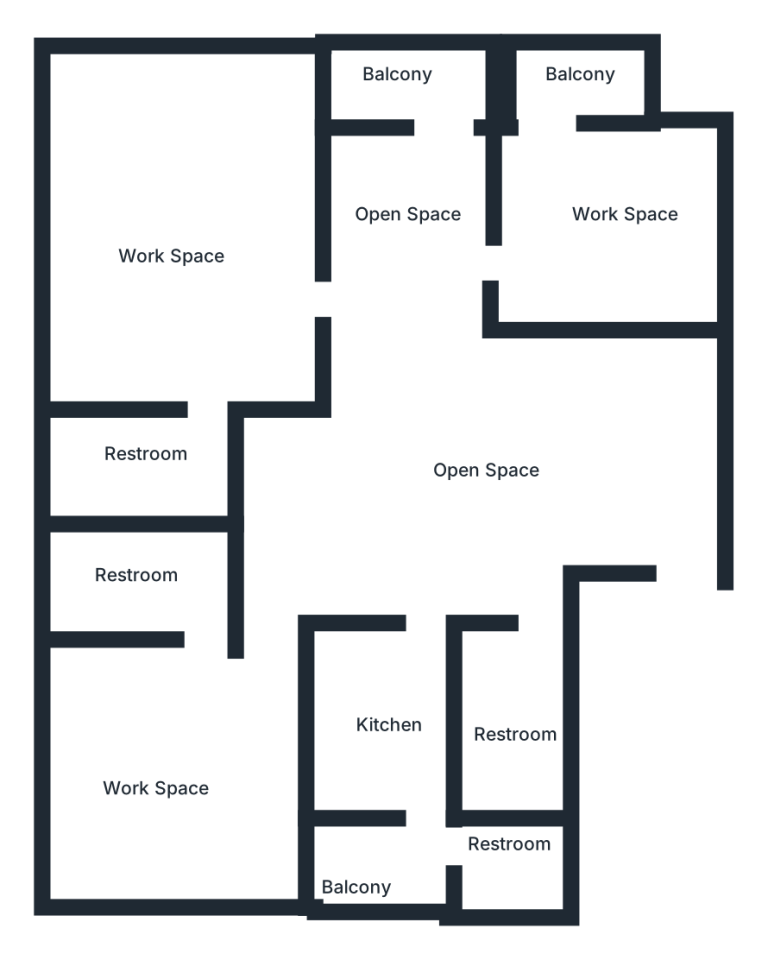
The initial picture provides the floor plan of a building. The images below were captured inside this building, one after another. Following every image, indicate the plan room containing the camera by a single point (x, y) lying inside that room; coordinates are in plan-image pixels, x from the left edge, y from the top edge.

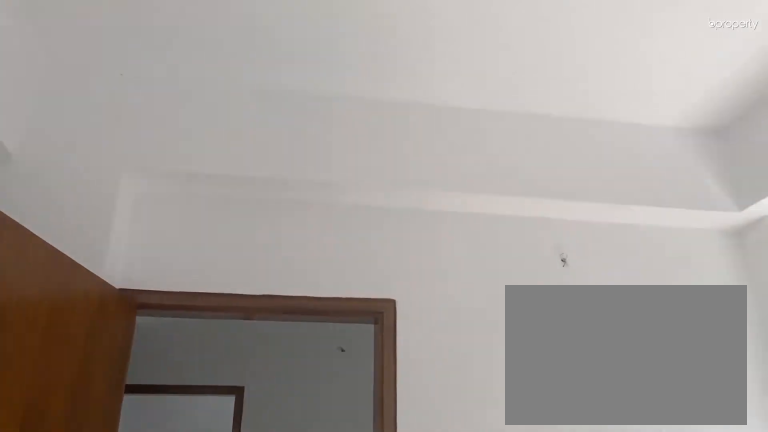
(606, 218)
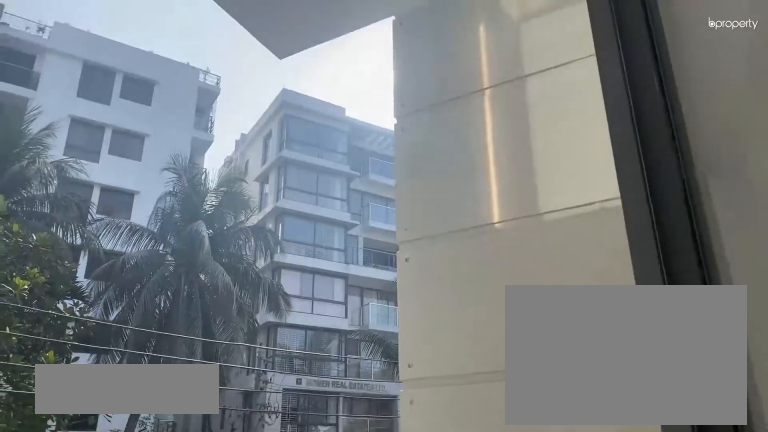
(568, 73)
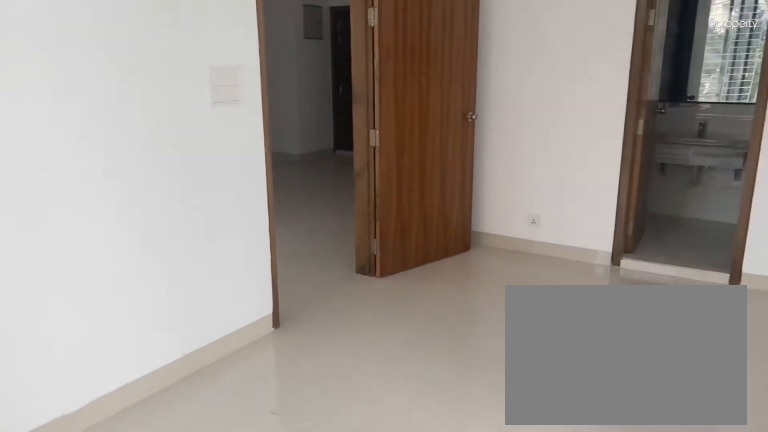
(188, 214)
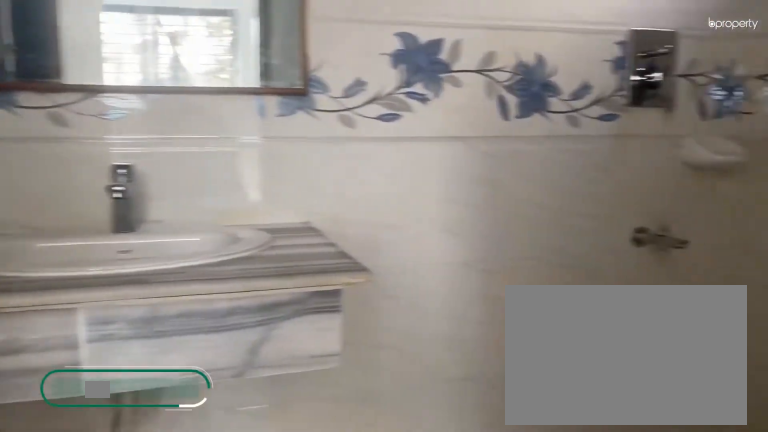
(153, 464)
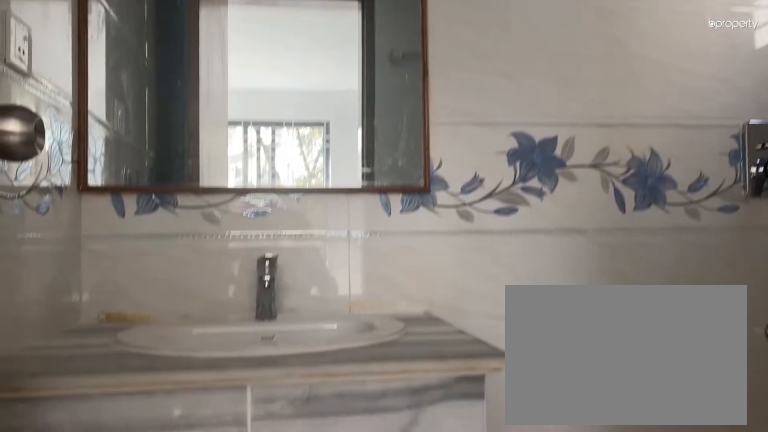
(153, 464)
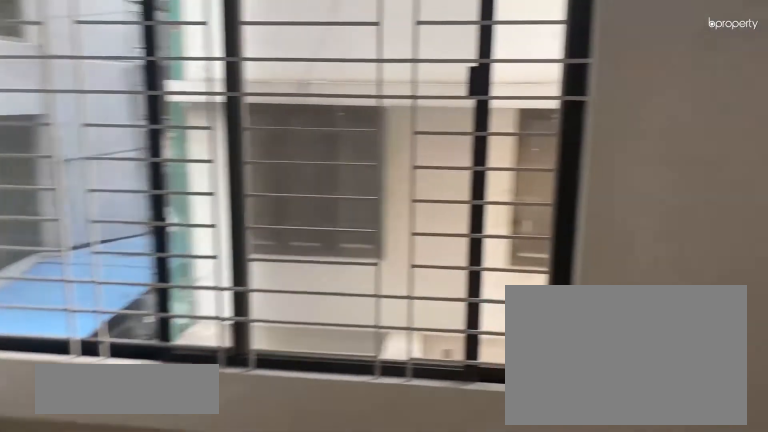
(181, 749)
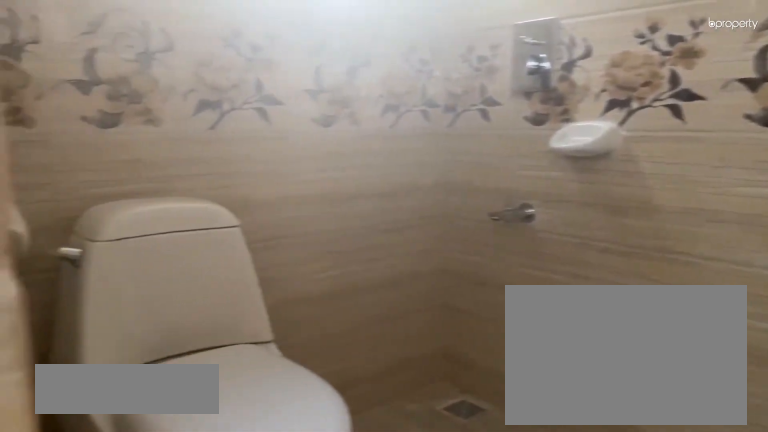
(148, 582)
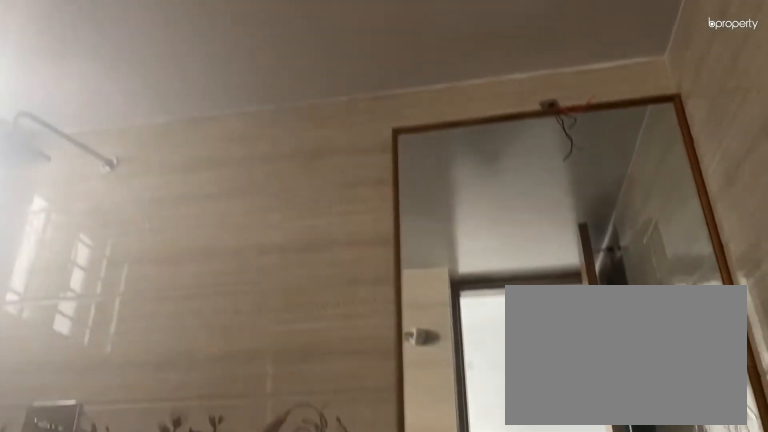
(148, 582)
